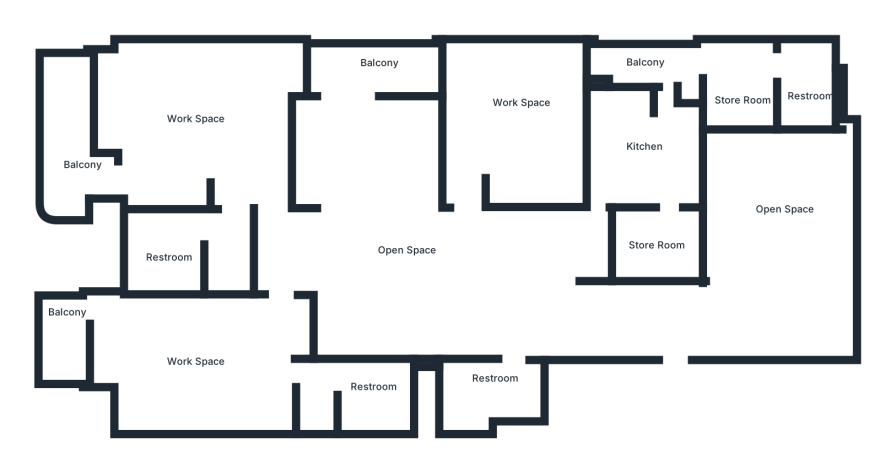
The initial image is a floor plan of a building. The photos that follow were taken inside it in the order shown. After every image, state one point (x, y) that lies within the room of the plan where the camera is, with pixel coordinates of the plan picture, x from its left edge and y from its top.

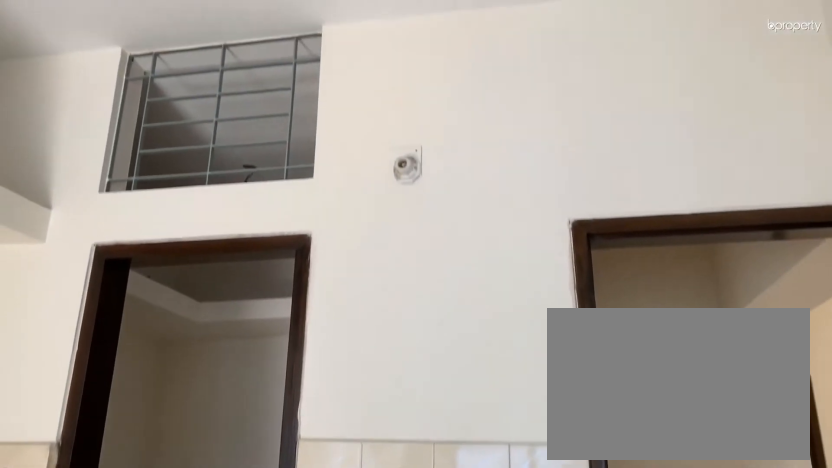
(657, 157)
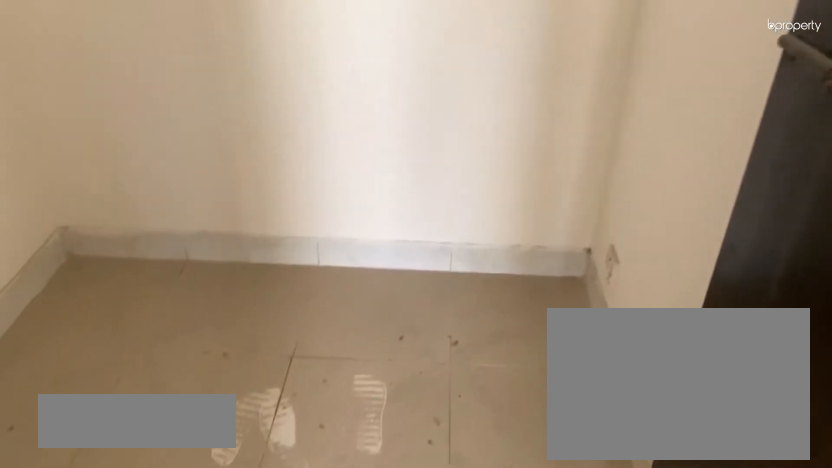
(659, 248)
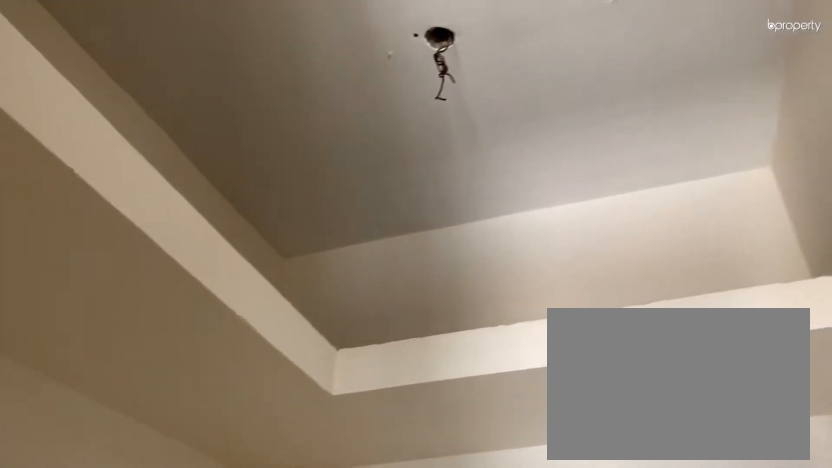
(659, 248)
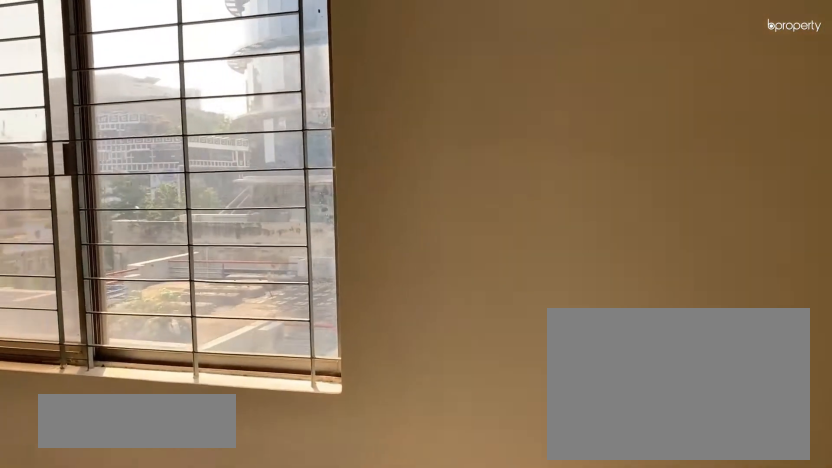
(212, 125)
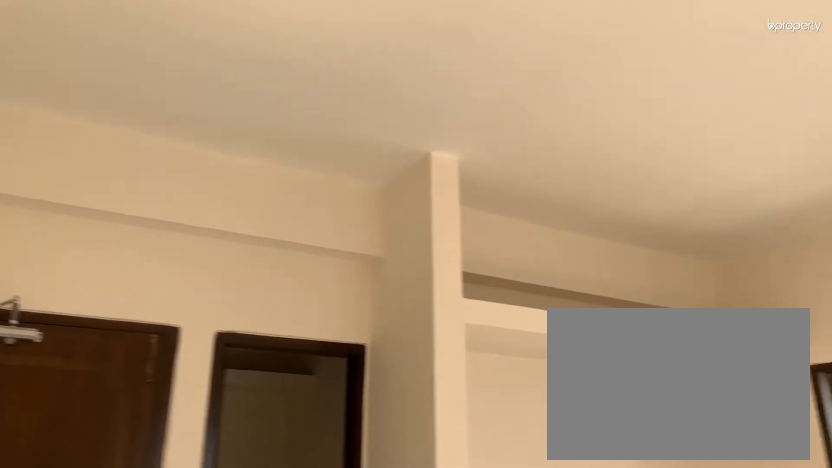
(212, 125)
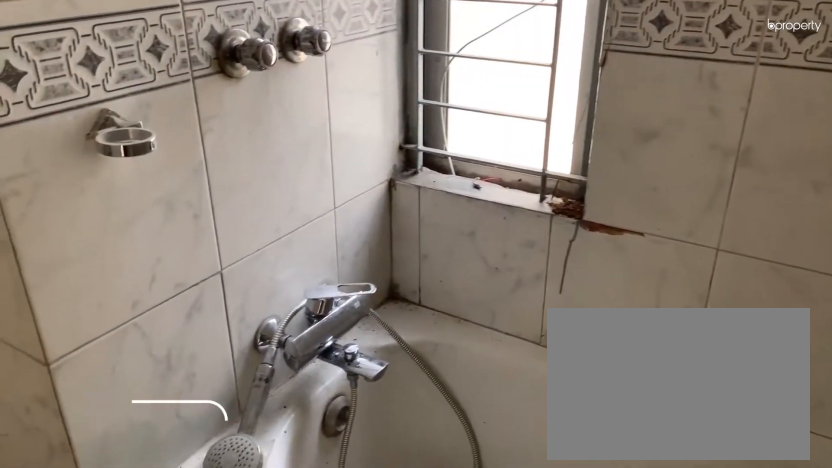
(176, 238)
